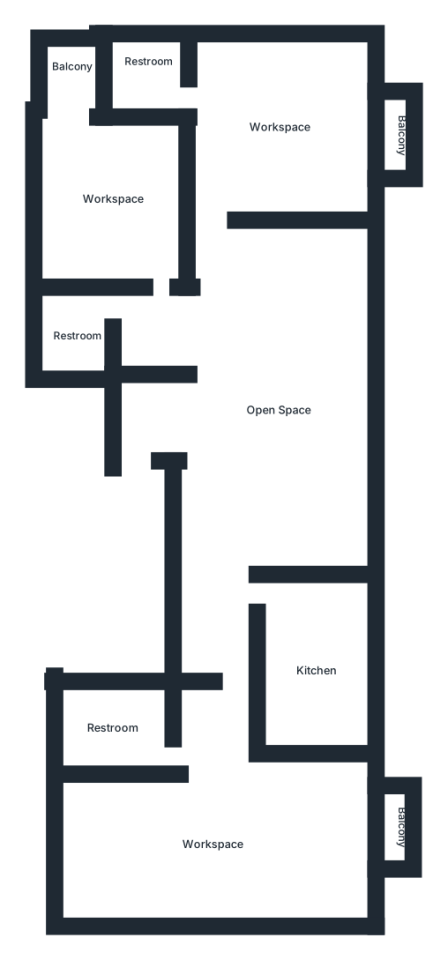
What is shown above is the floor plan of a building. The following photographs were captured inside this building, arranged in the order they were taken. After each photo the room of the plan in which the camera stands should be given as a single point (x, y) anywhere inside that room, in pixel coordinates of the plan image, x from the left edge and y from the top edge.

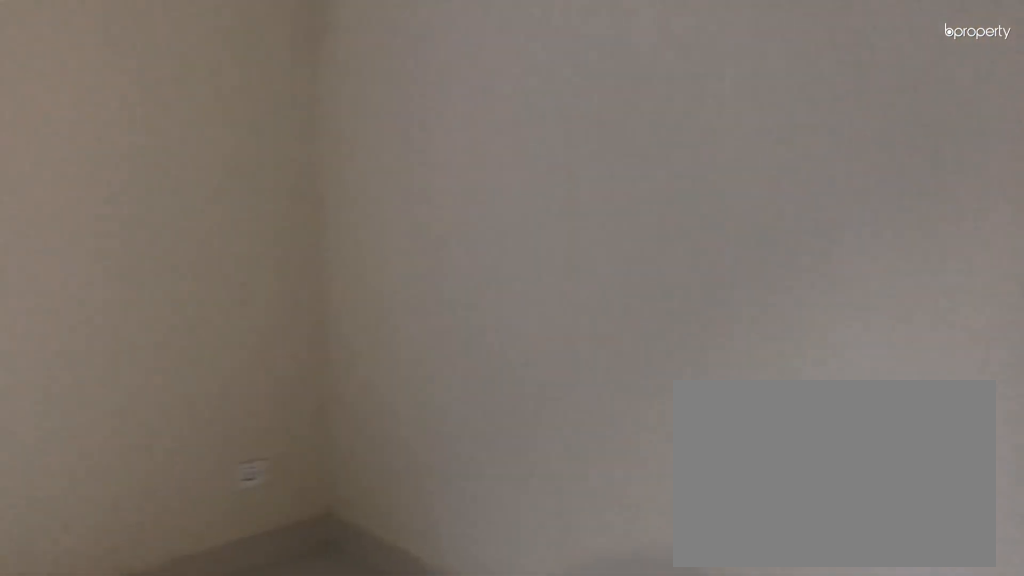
(269, 393)
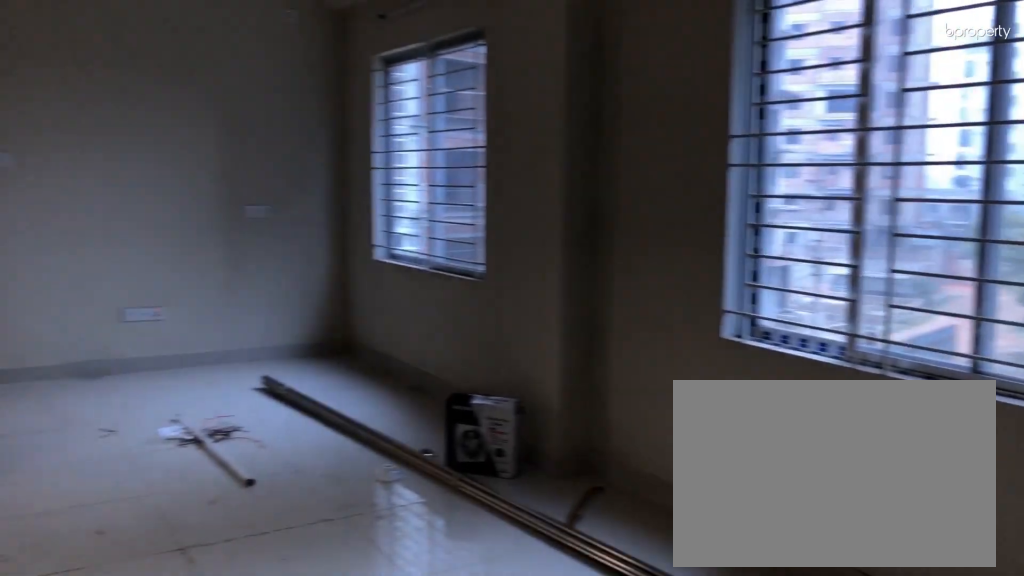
(269, 393)
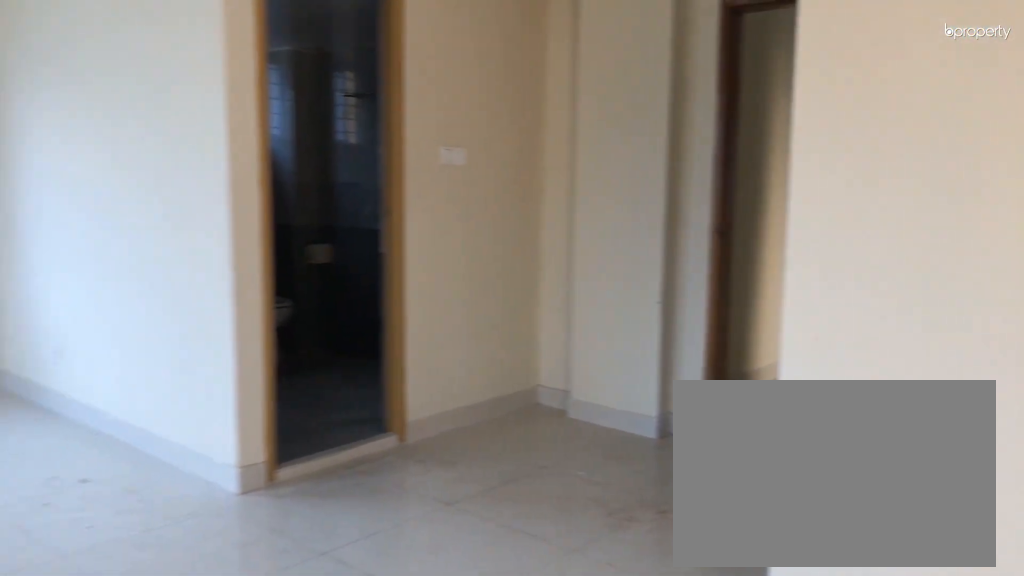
(216, 847)
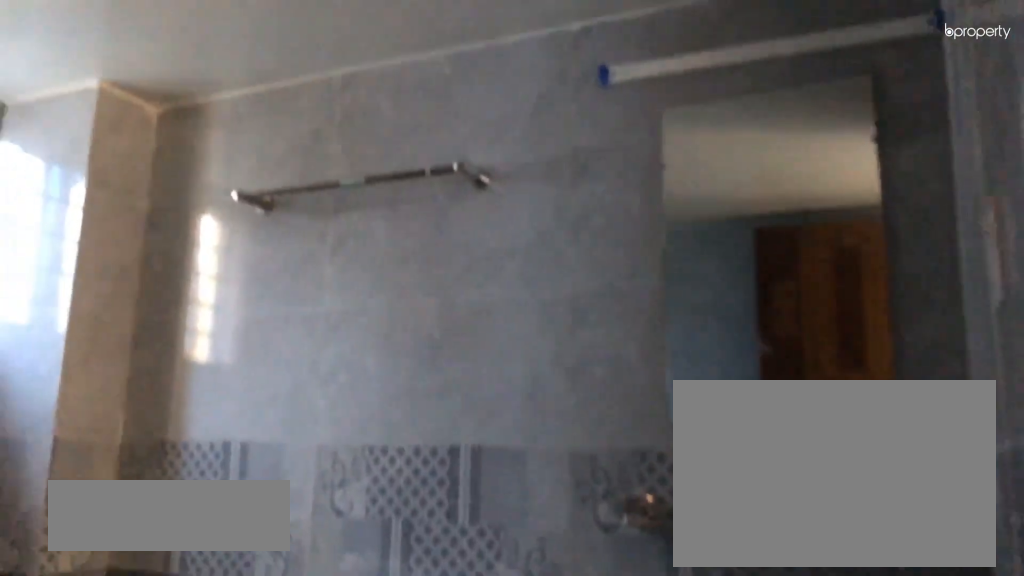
(112, 730)
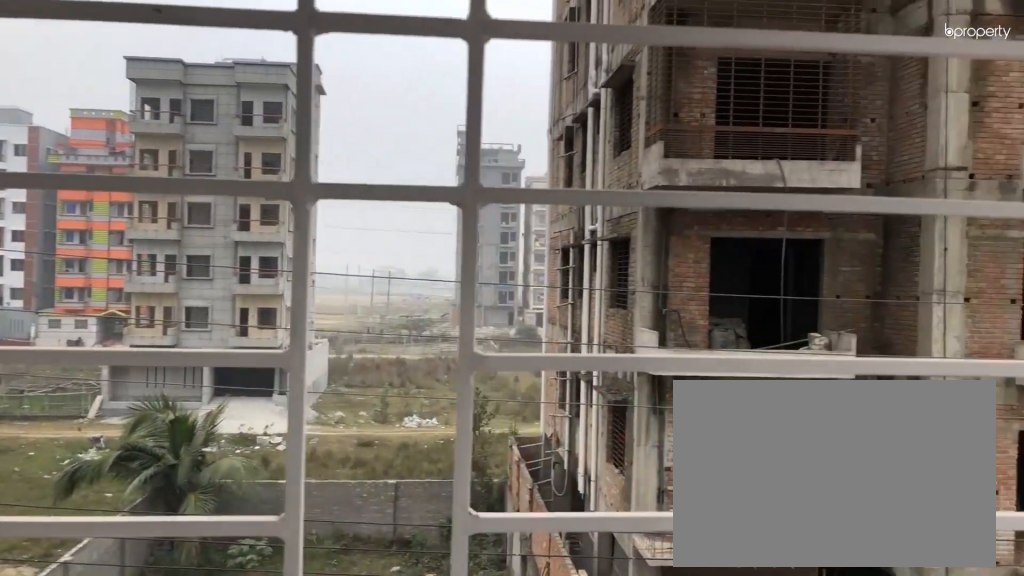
(387, 838)
